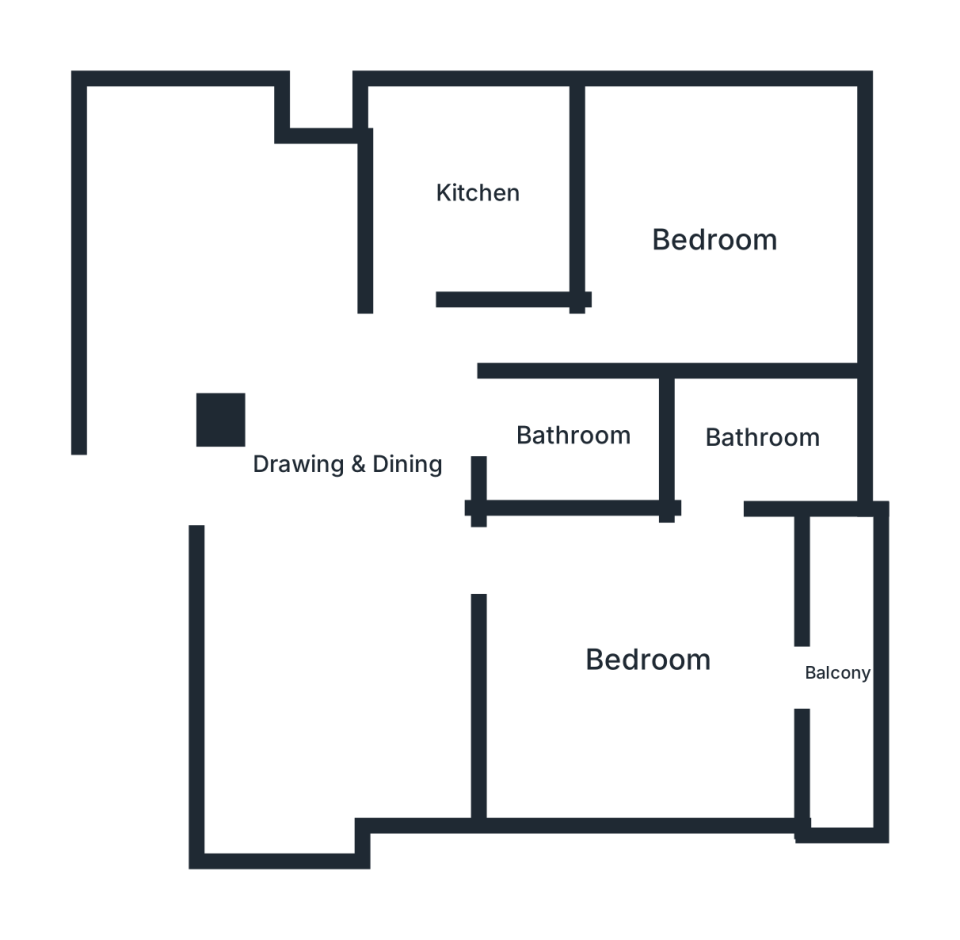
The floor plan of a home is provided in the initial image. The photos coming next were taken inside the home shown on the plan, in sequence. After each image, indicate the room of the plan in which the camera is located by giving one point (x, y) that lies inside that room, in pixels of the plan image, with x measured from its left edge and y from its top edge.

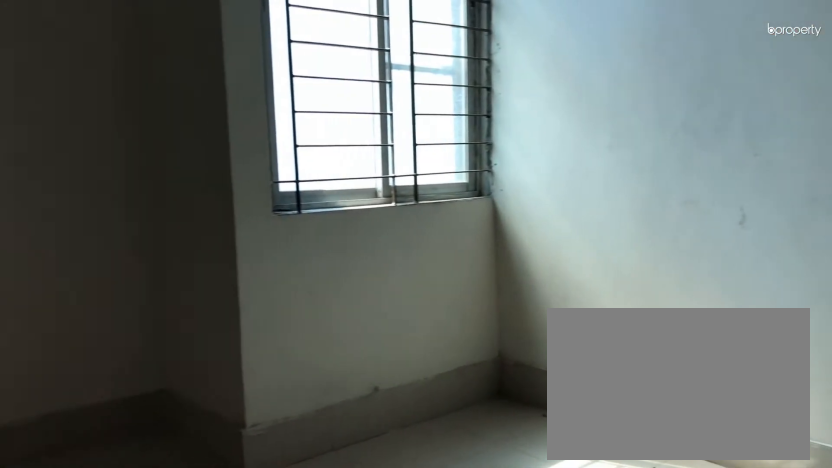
(345, 457)
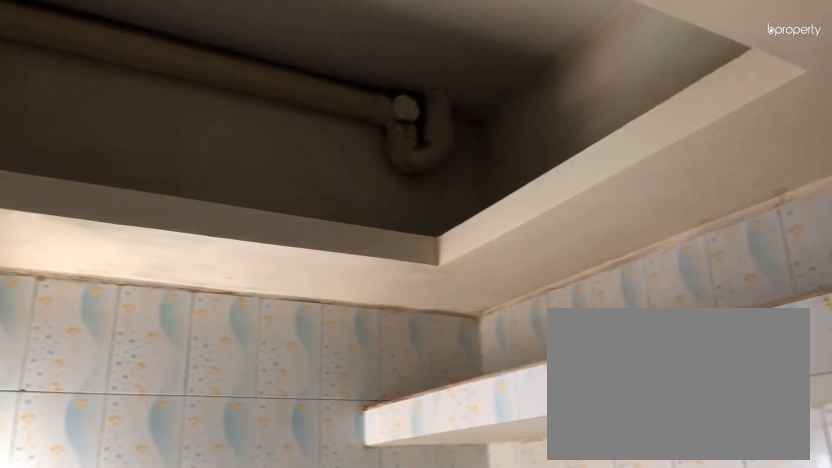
(476, 194)
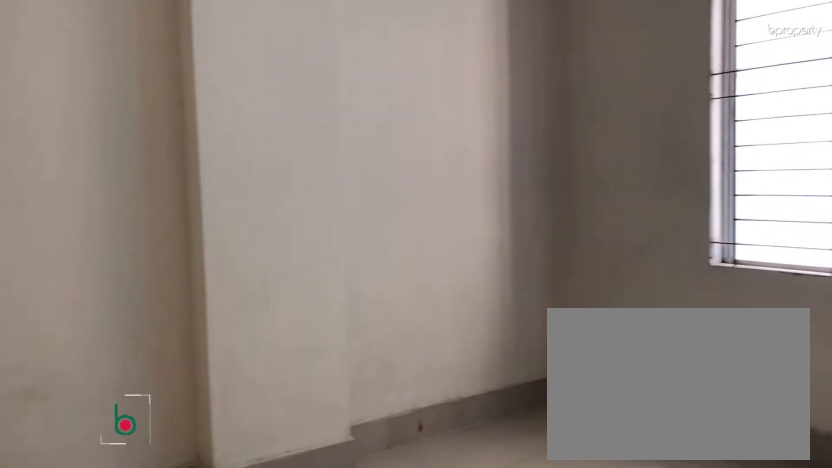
(715, 238)
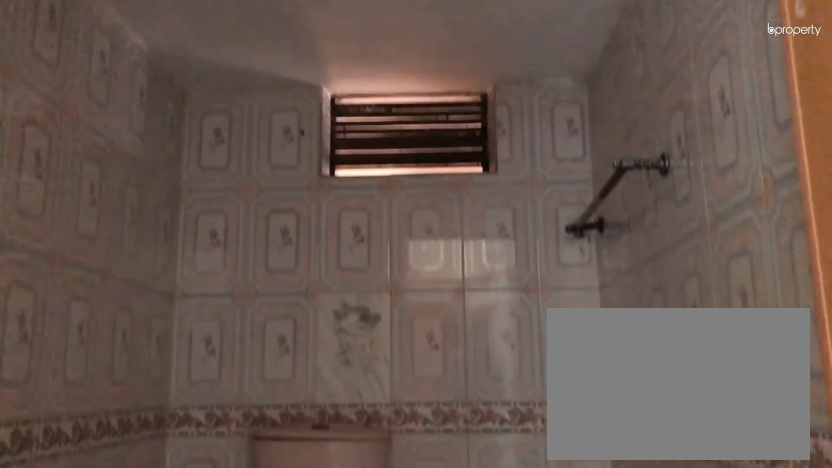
(577, 435)
